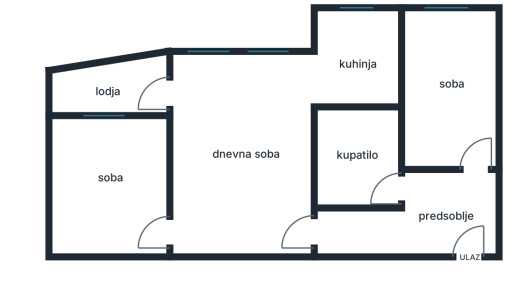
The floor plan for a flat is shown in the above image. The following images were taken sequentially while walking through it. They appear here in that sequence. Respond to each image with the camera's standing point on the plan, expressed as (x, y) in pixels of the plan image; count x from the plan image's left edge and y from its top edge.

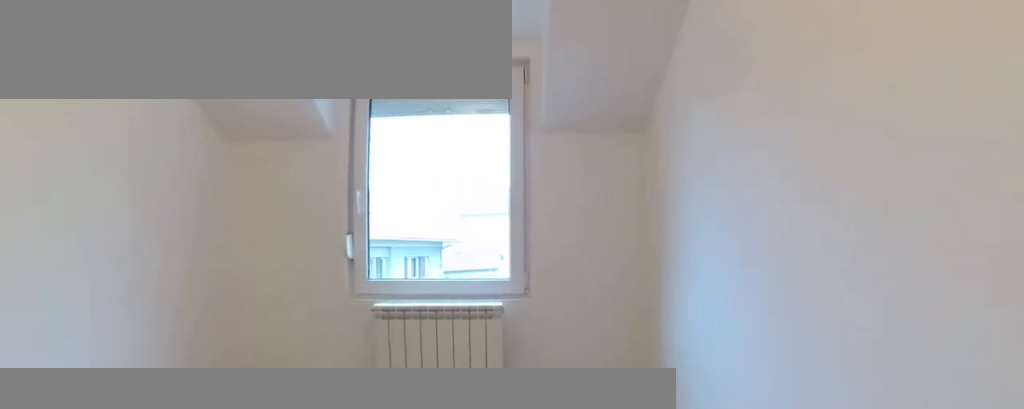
(474, 112)
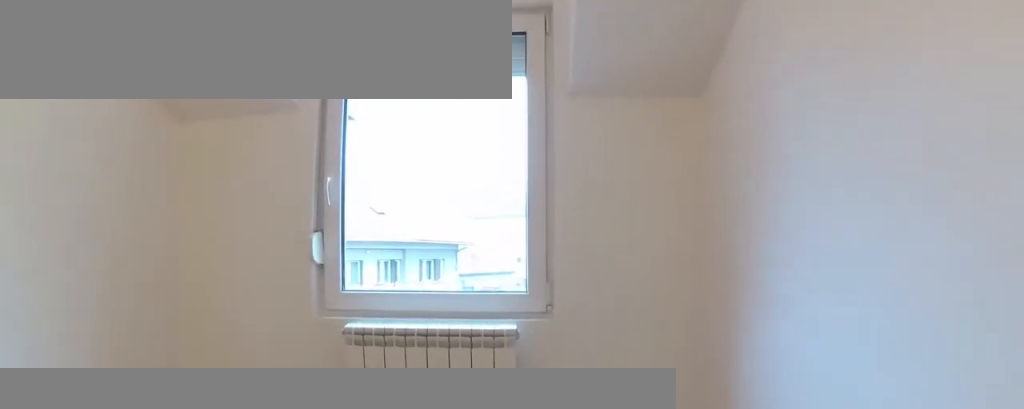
(474, 82)
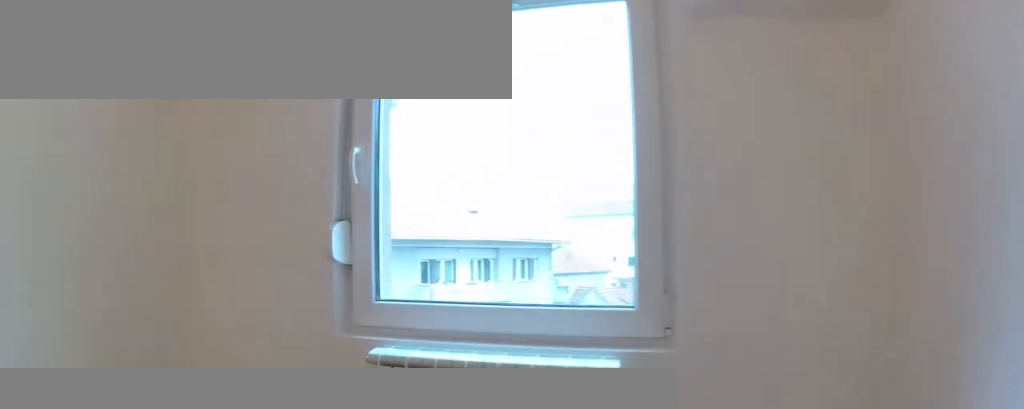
(474, 44)
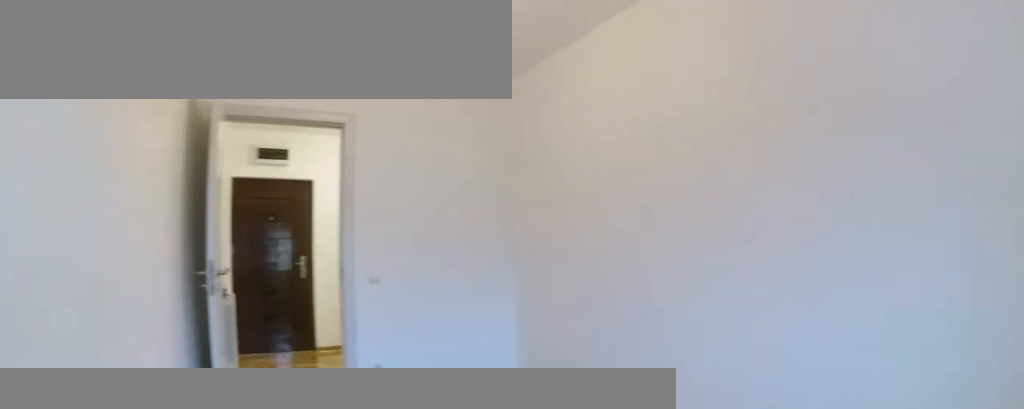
(480, 19)
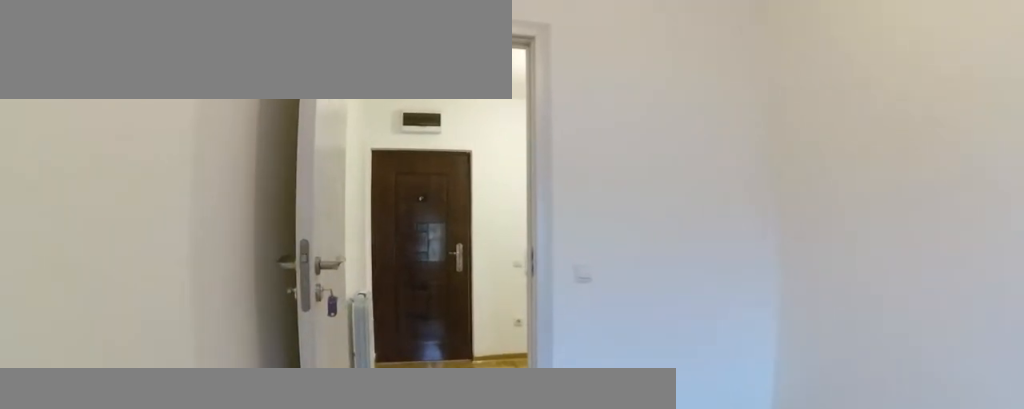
(474, 78)
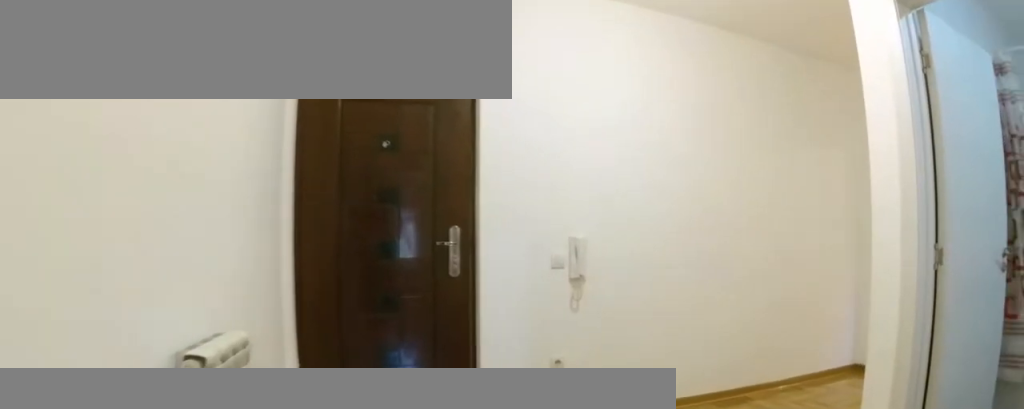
(478, 163)
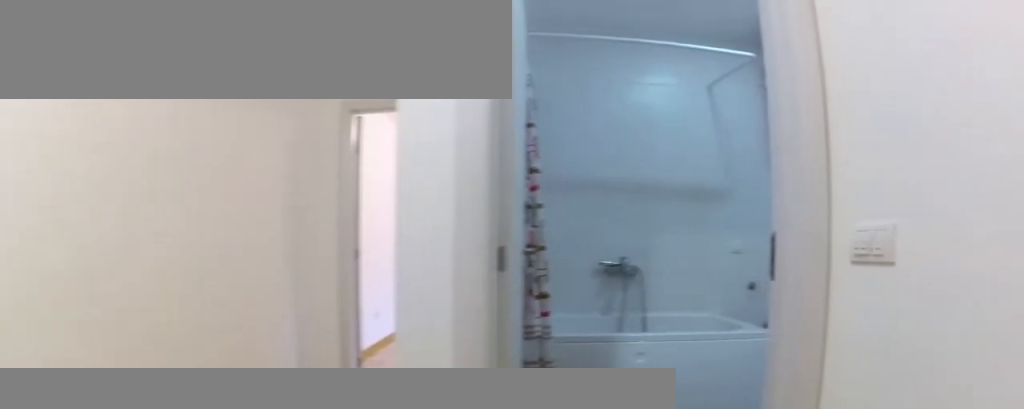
(450, 184)
